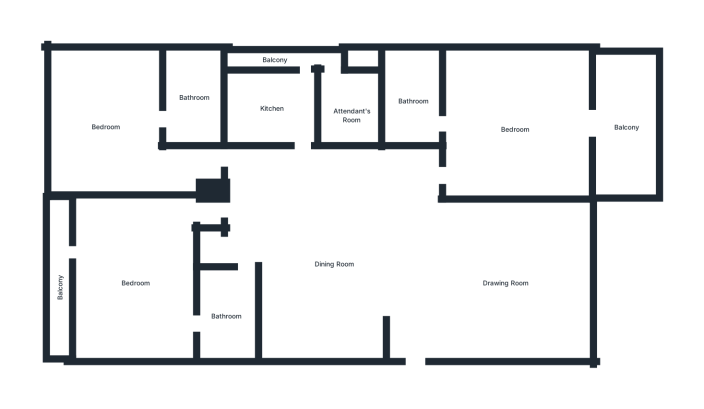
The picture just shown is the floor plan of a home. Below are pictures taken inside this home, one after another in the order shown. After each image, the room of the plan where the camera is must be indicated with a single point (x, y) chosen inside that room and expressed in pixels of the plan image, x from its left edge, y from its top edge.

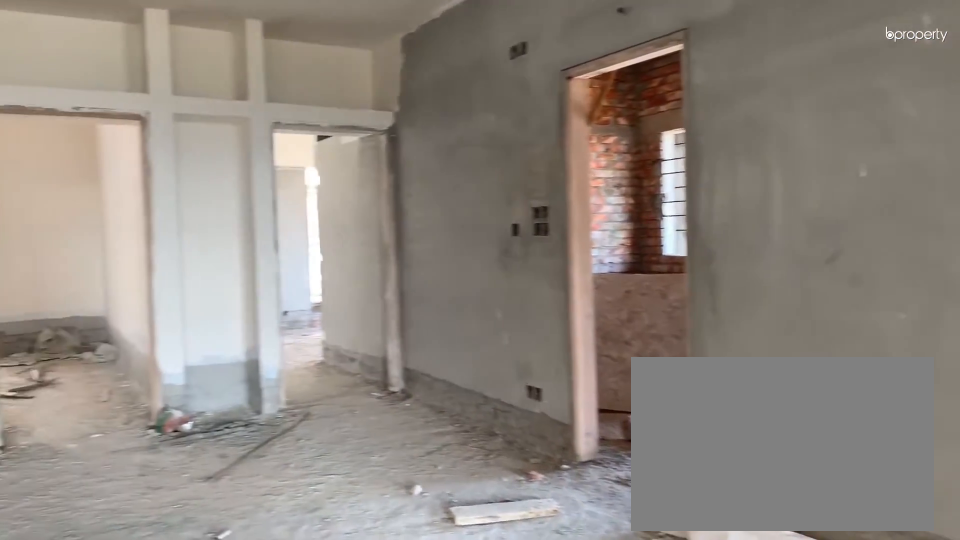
(334, 263)
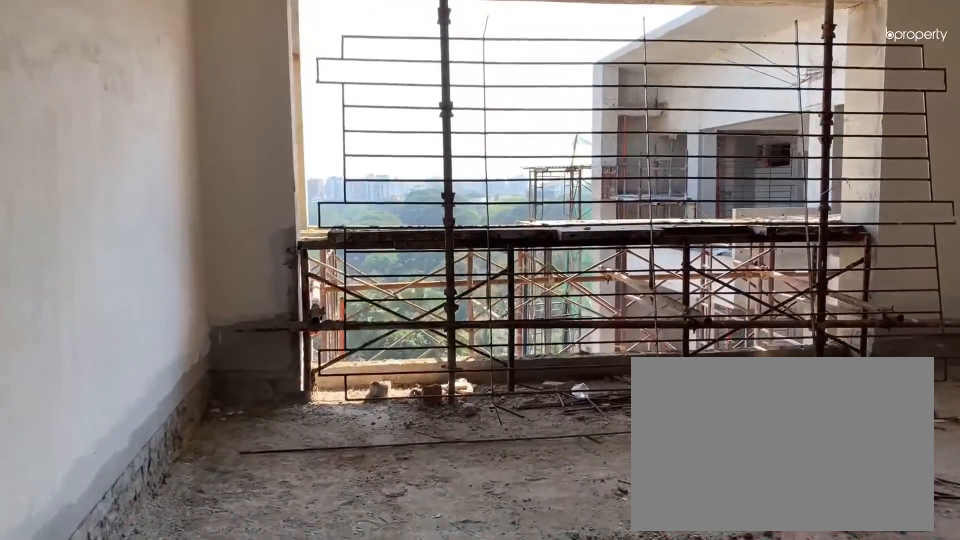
(501, 284)
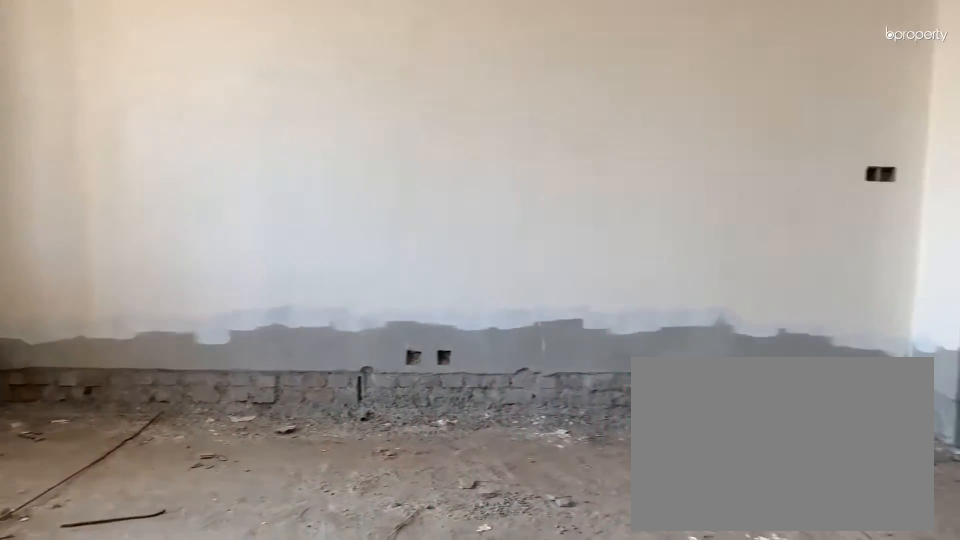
(501, 284)
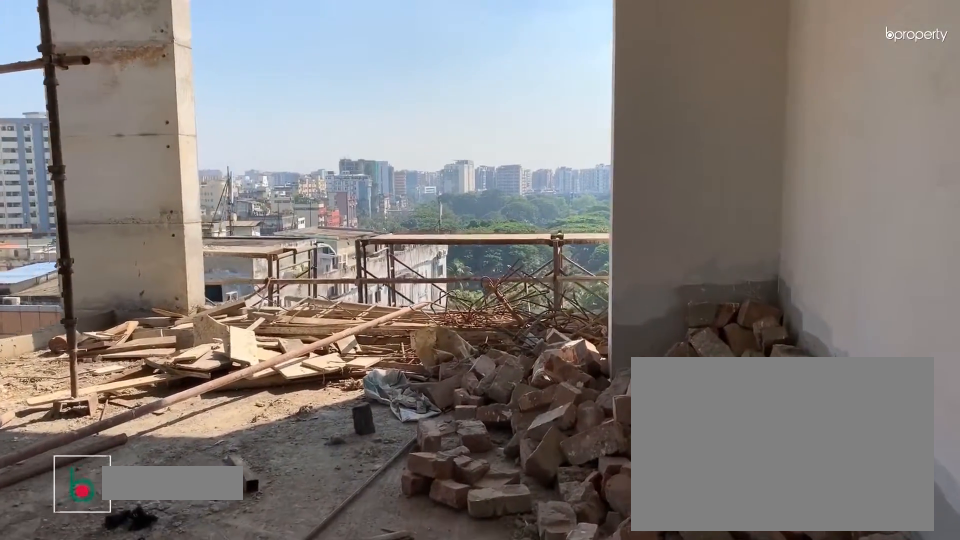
(512, 126)
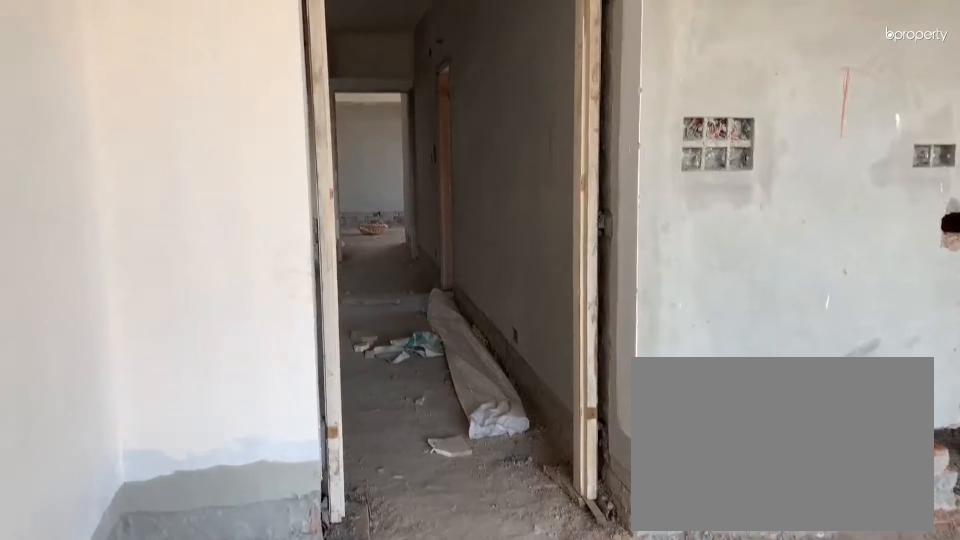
(512, 126)
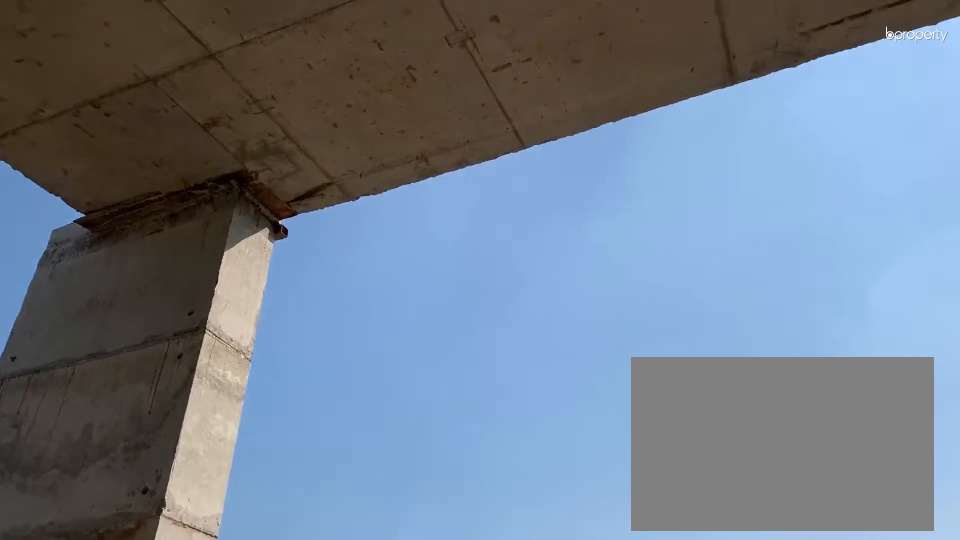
(626, 126)
